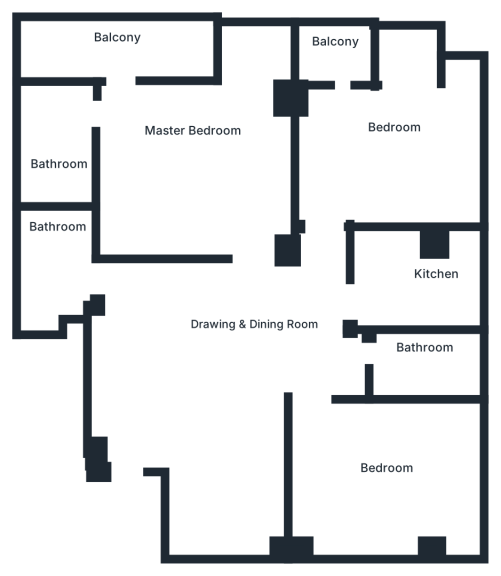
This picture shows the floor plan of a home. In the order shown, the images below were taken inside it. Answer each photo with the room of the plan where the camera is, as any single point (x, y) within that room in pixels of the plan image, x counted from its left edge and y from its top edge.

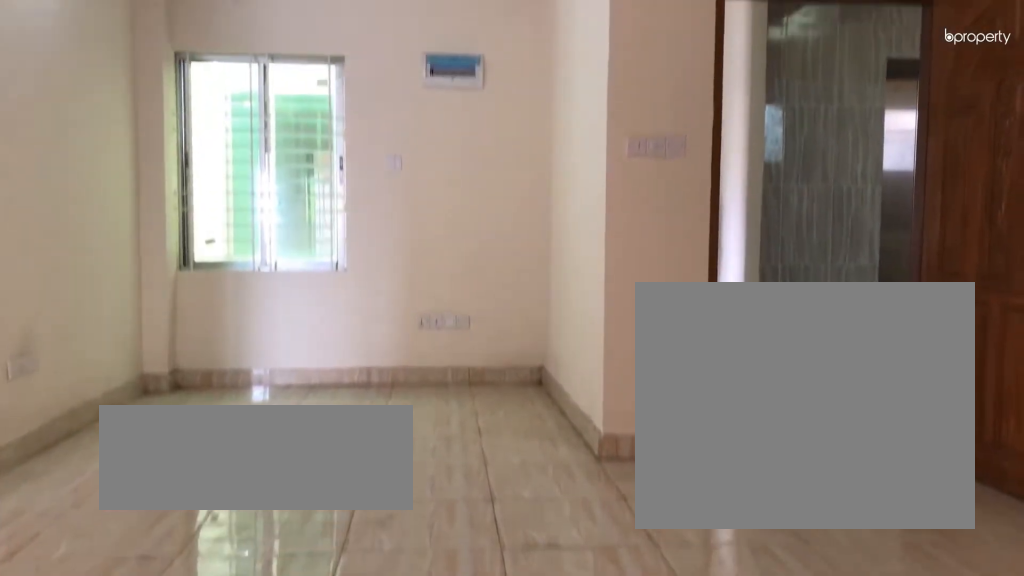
(258, 333)
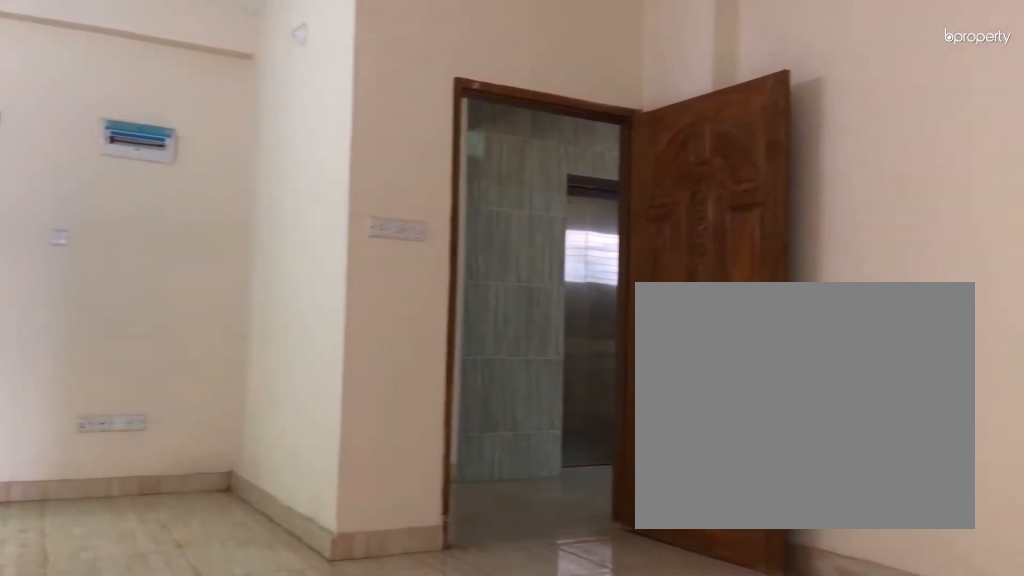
(258, 331)
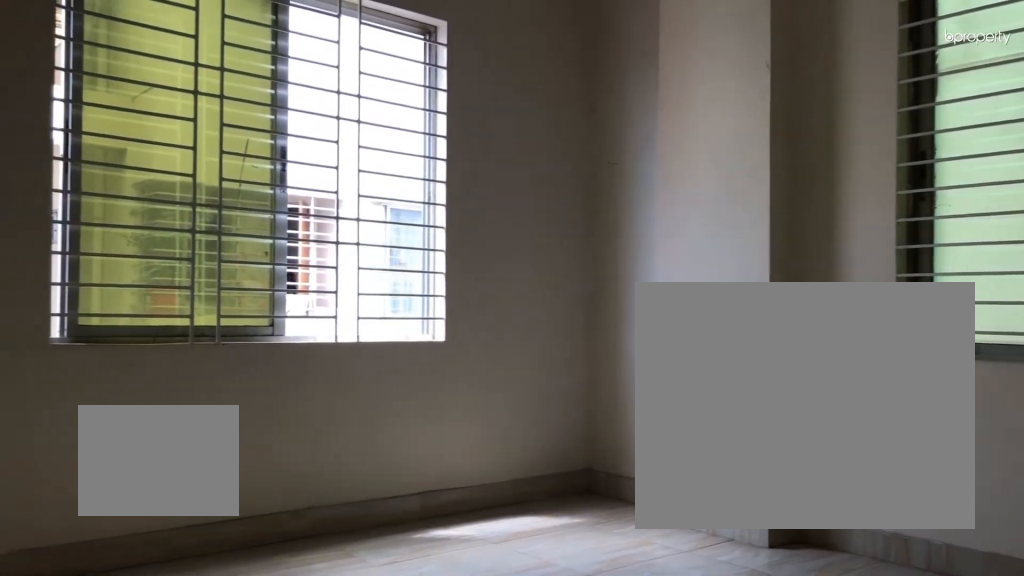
(391, 462)
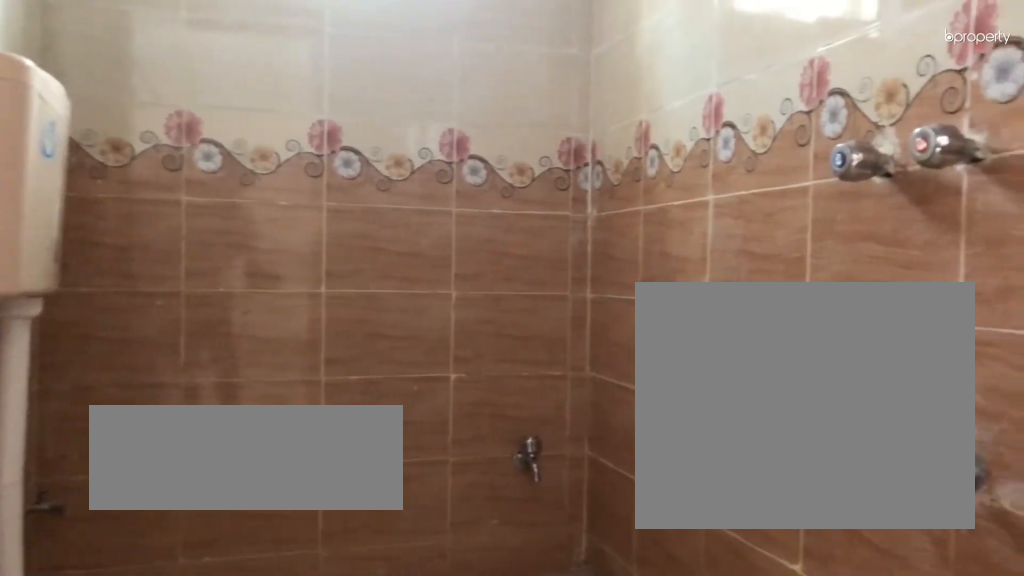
(431, 357)
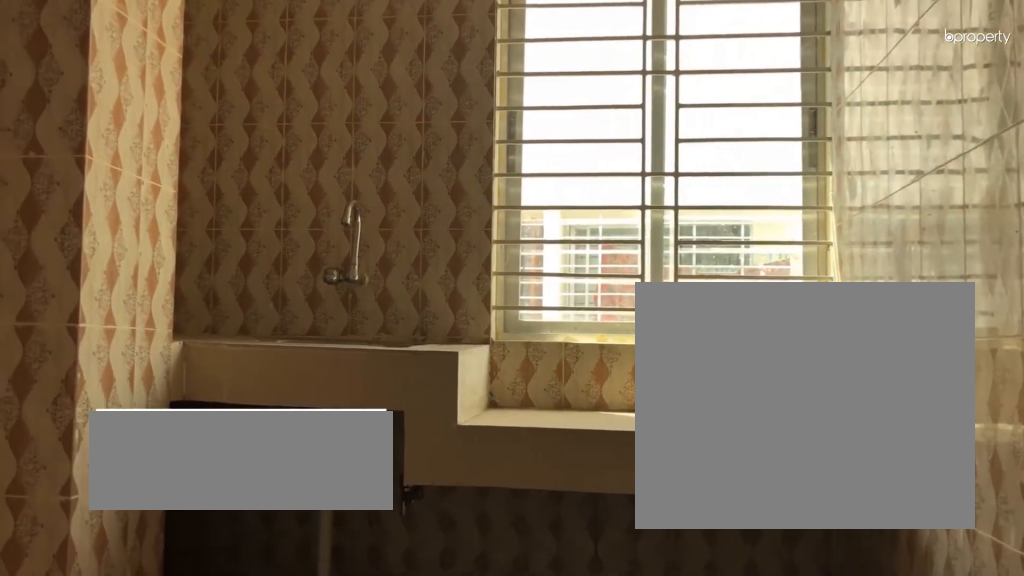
(431, 289)
